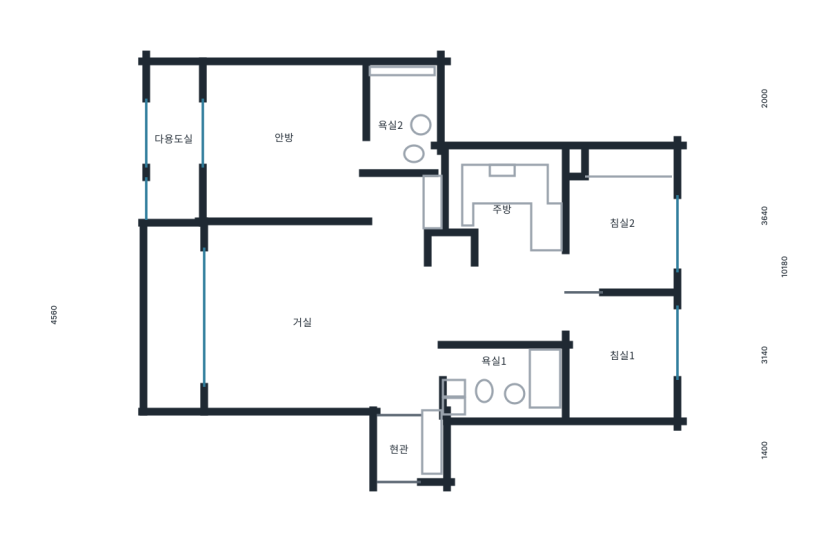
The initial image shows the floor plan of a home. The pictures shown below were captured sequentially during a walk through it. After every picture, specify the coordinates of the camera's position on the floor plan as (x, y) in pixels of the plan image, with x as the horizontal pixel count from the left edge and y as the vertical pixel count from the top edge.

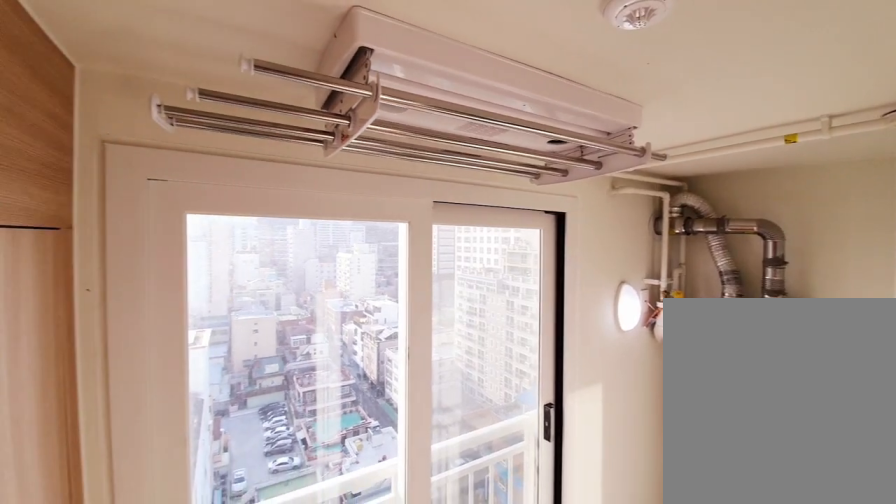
(195, 162)
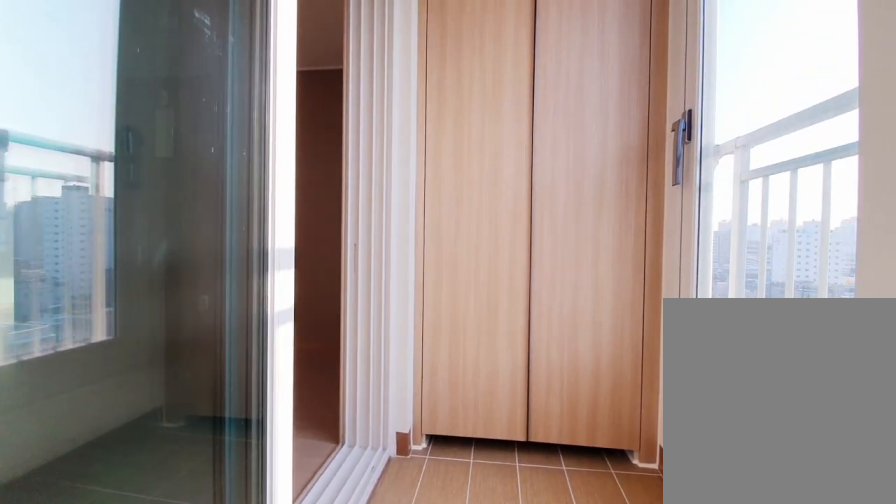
(196, 161)
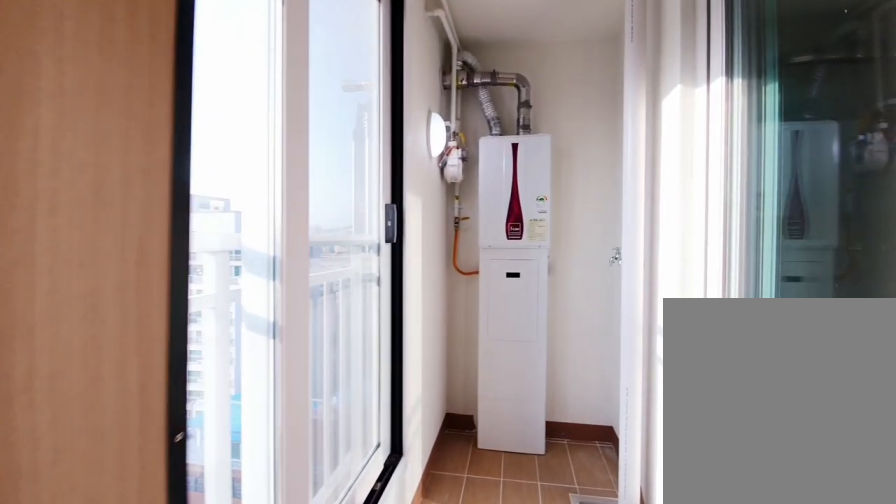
(196, 161)
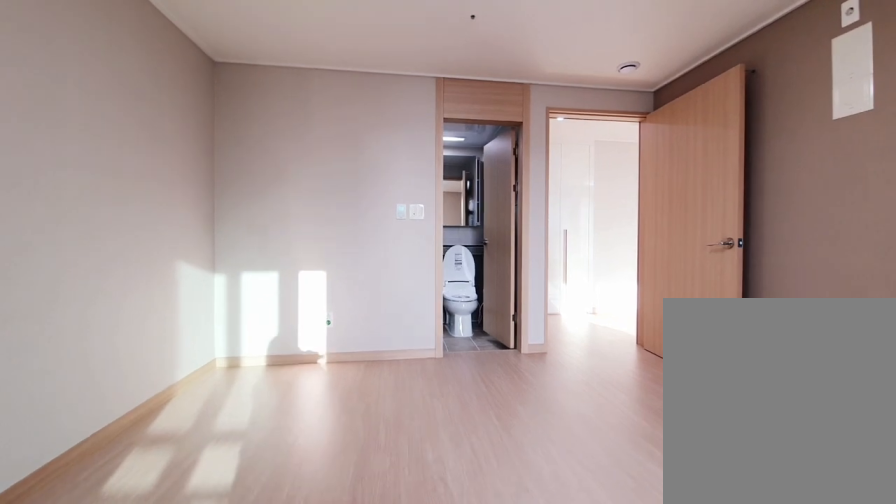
(272, 175)
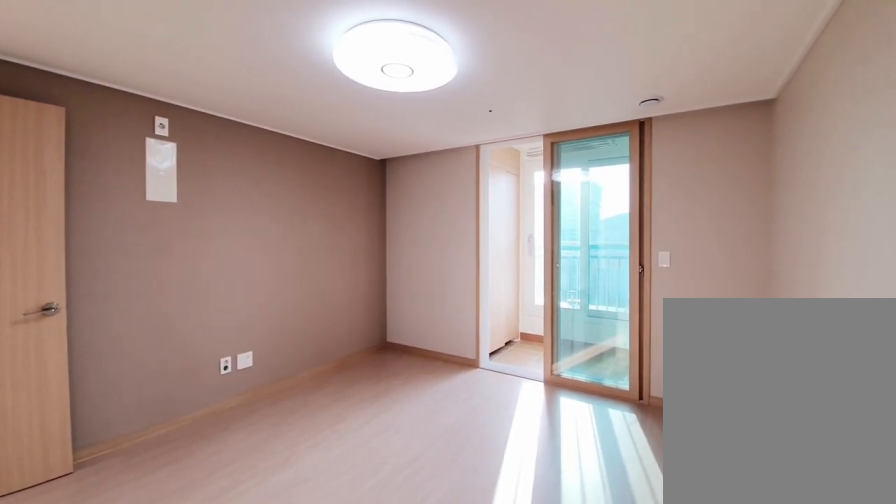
(273, 175)
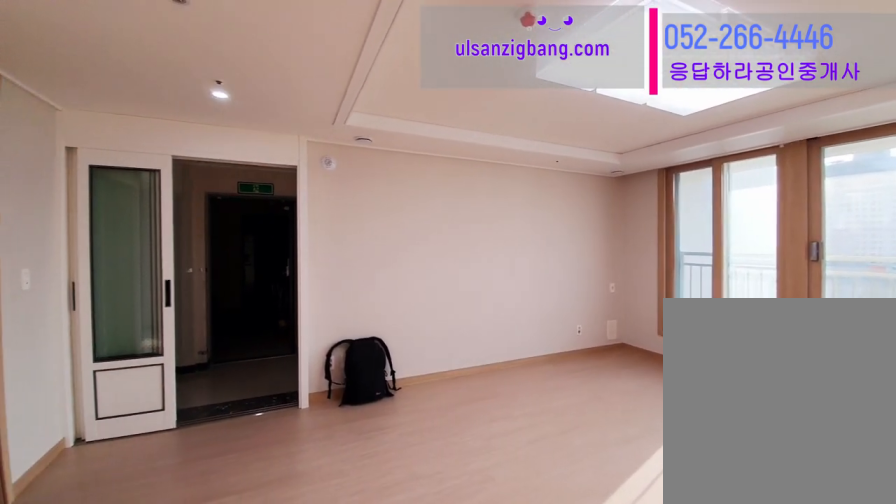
(406, 284)
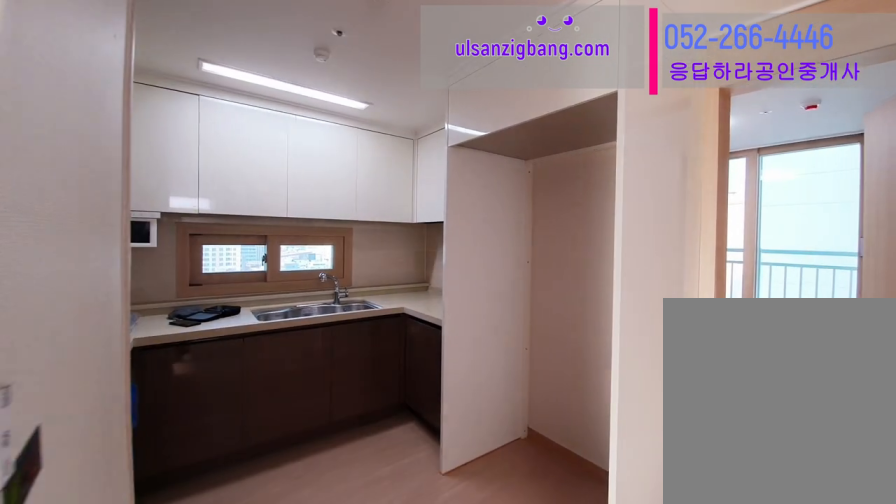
(506, 218)
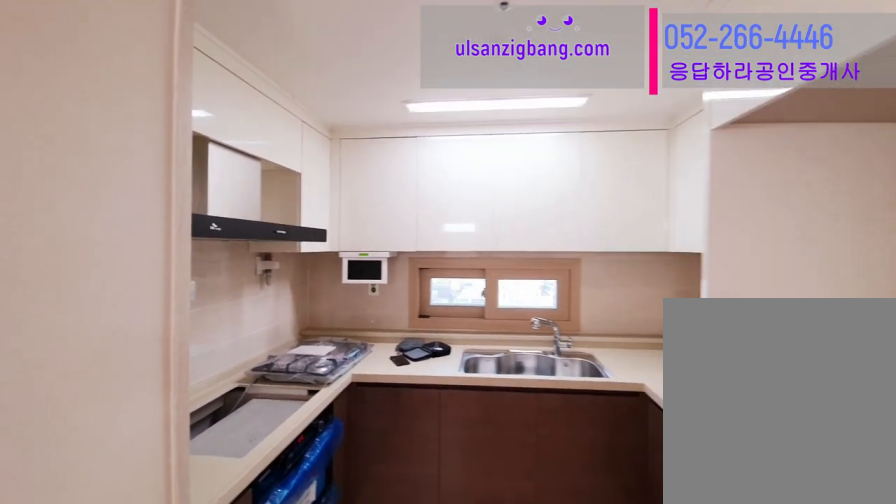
(509, 219)
